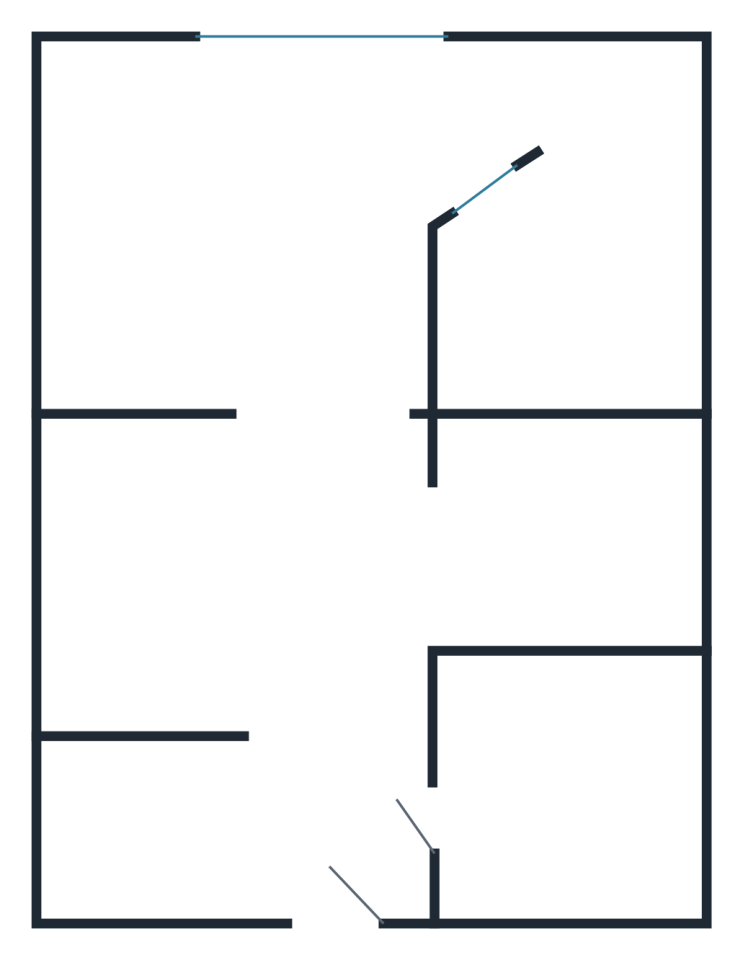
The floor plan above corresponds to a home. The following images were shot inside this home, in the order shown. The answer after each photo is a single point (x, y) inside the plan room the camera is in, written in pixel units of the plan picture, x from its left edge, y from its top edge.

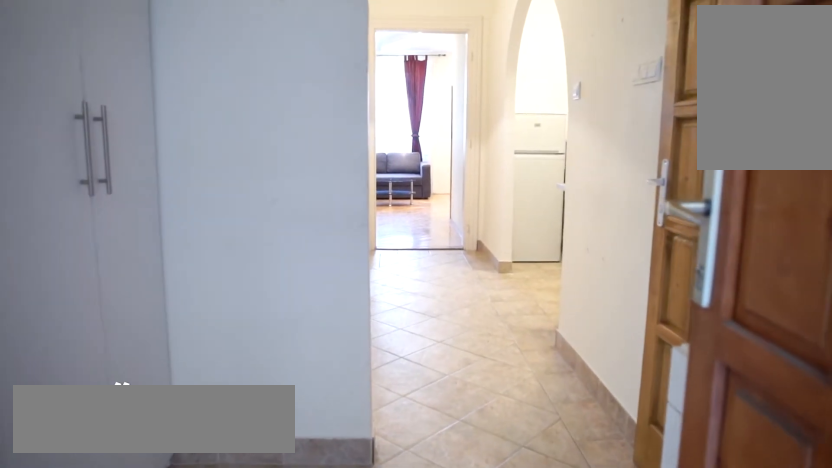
(288, 817)
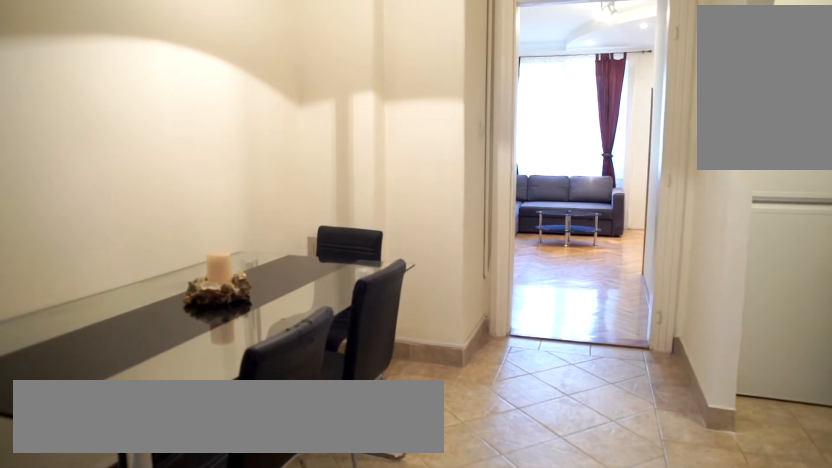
(262, 599)
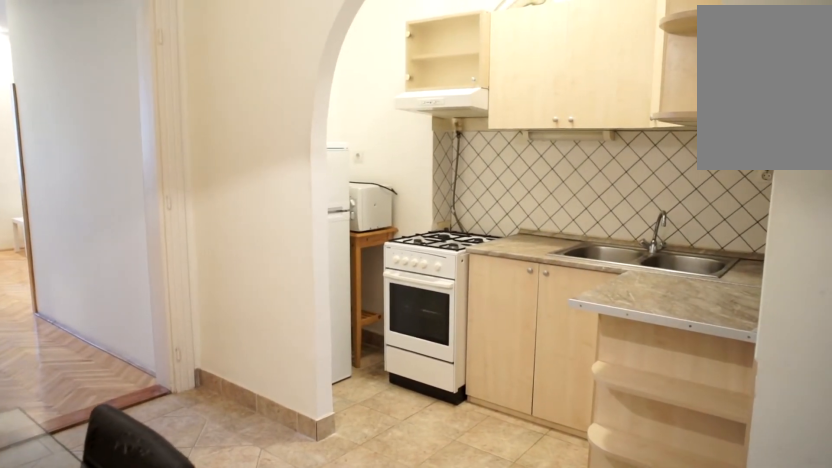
(263, 600)
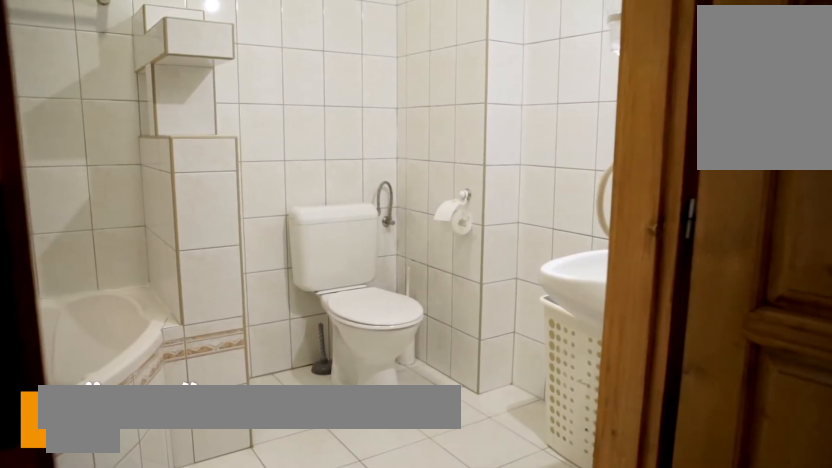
(541, 786)
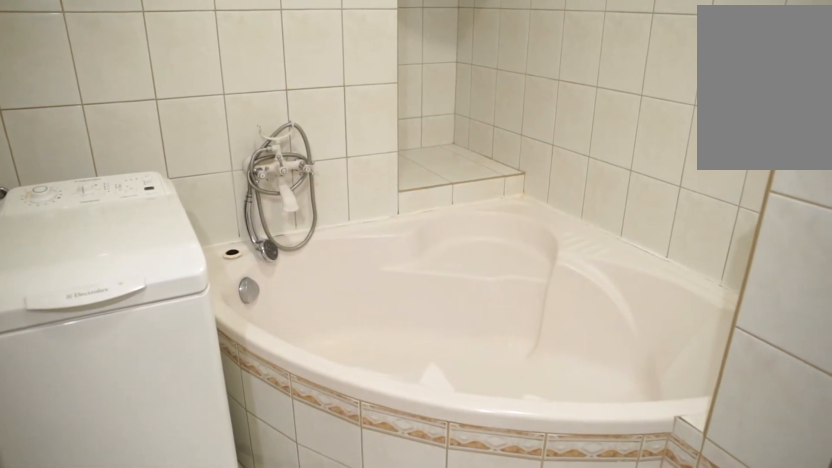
(541, 785)
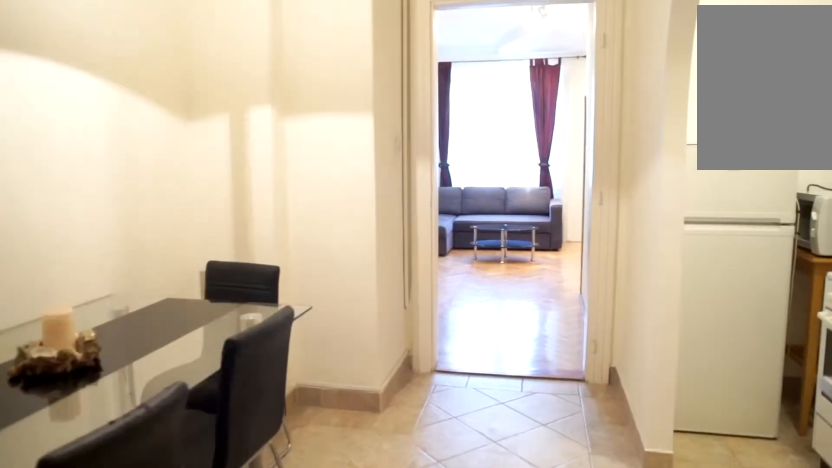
(263, 600)
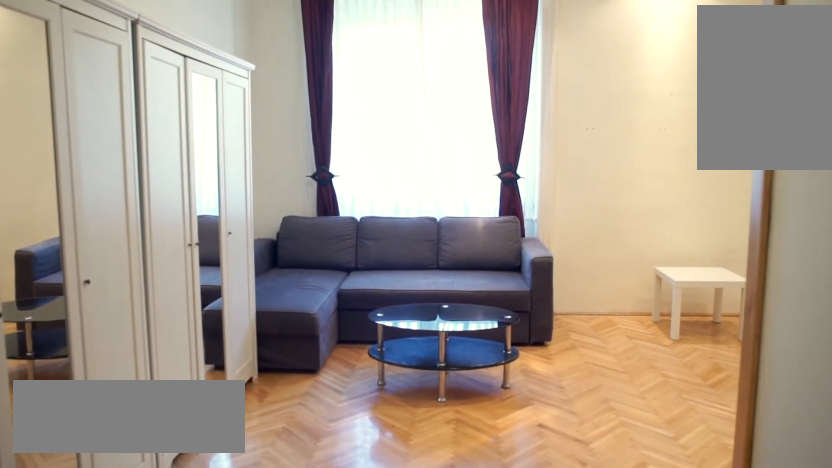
(289, 245)
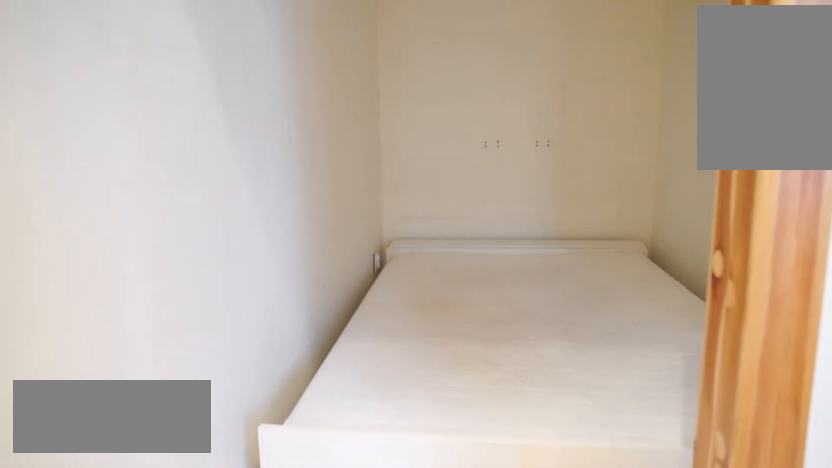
(589, 285)
